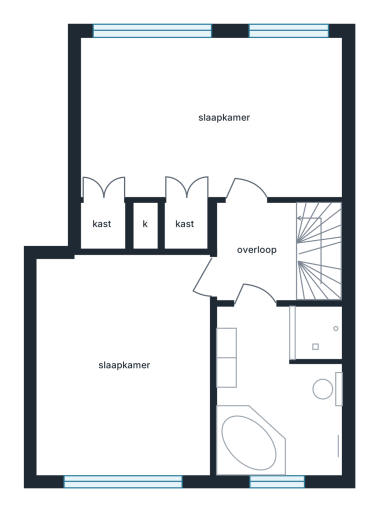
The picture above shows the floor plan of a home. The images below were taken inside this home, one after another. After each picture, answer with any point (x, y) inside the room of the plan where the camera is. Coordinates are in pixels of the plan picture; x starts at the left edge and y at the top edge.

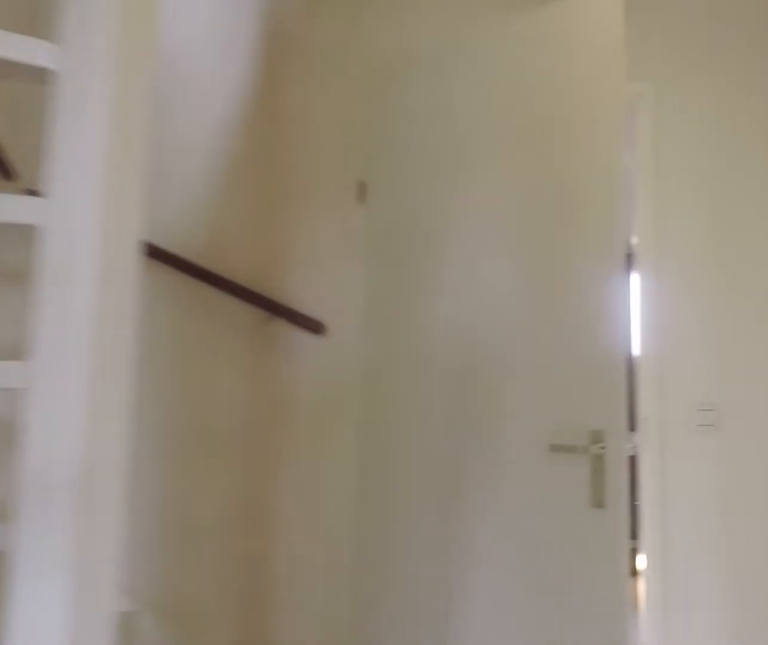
(257, 253)
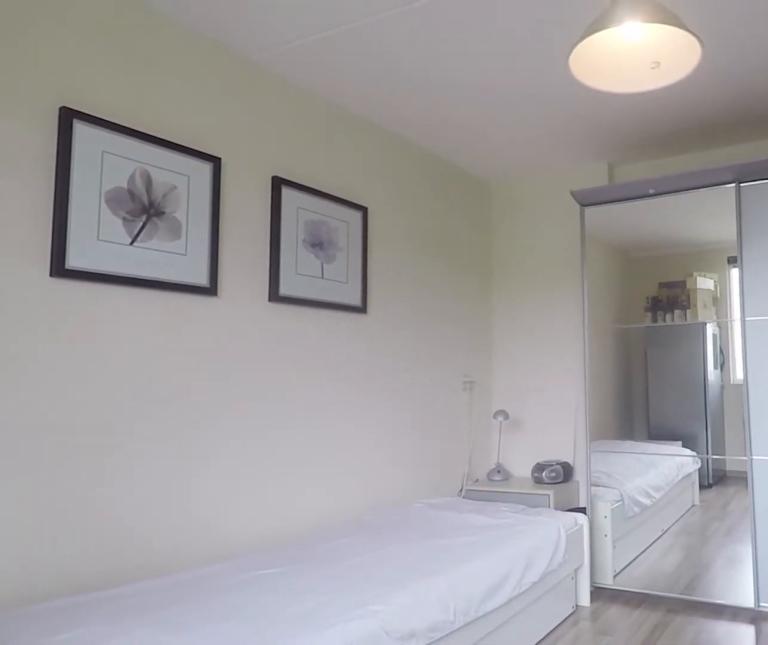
(124, 367)
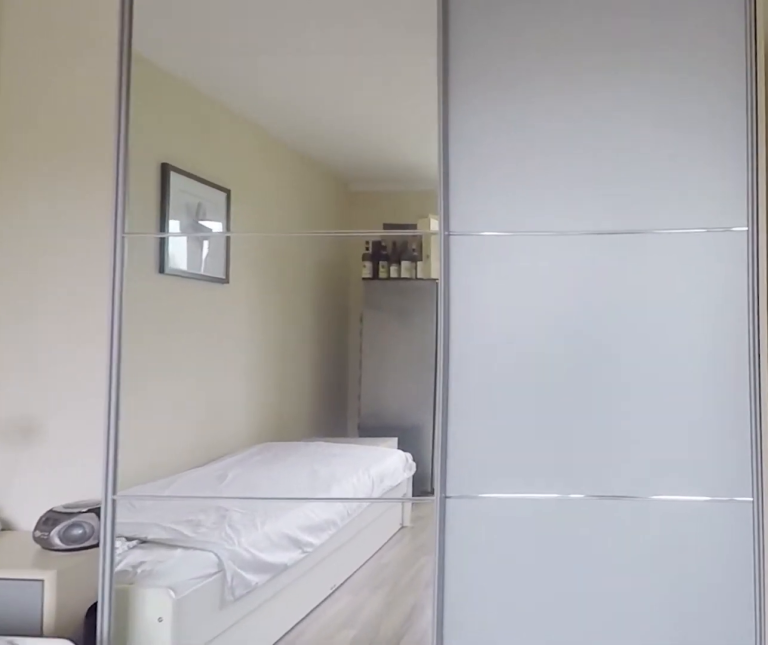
(124, 367)
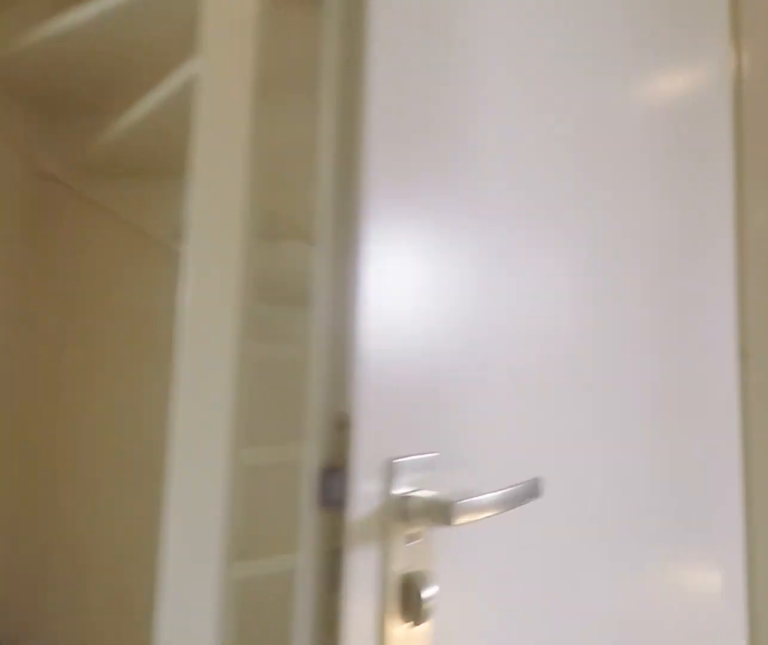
(256, 253)
